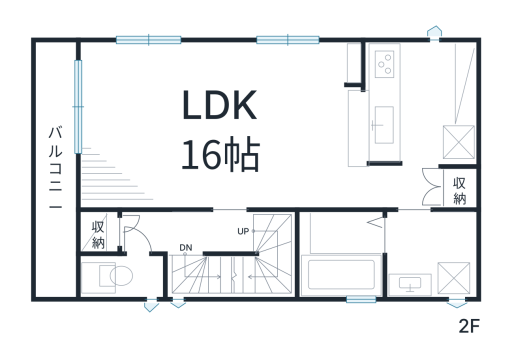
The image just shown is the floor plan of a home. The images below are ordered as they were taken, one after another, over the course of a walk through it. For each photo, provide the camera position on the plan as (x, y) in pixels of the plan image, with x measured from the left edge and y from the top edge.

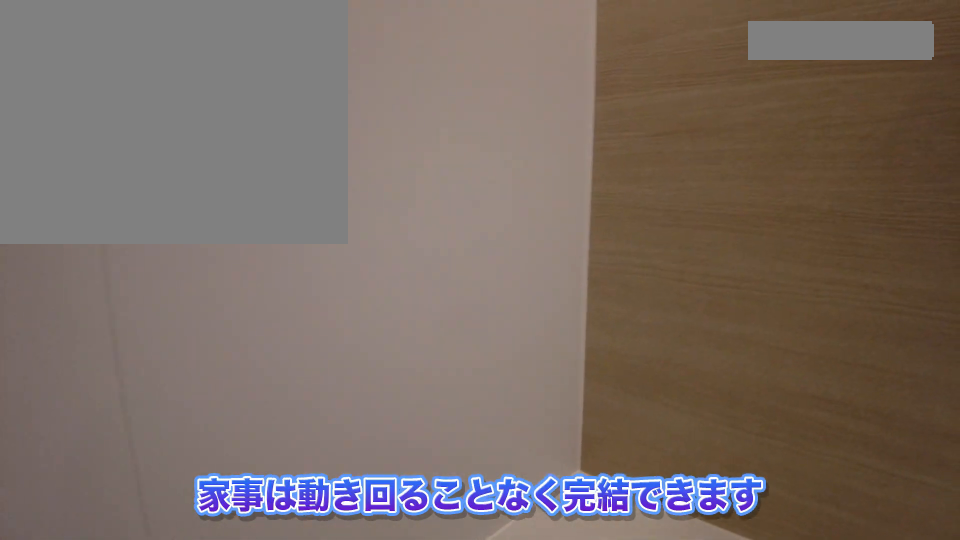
(343, 251)
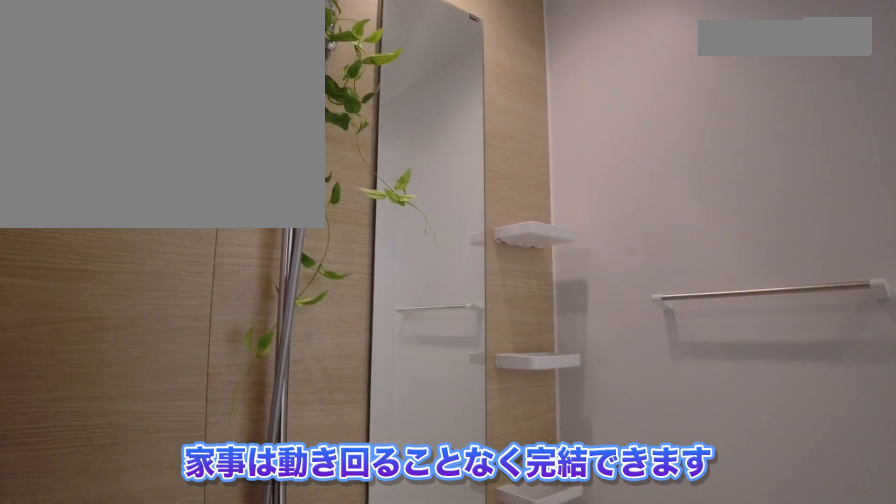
(343, 252)
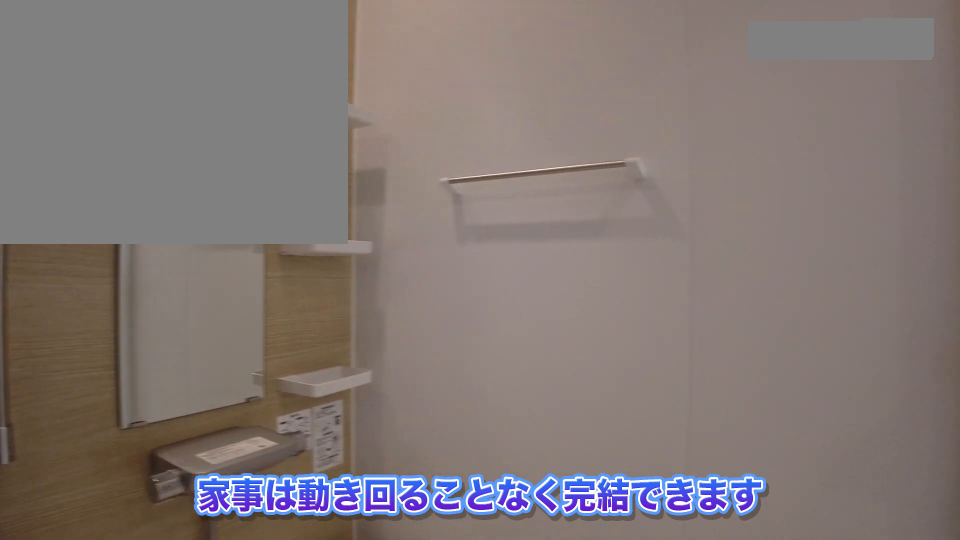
(344, 247)
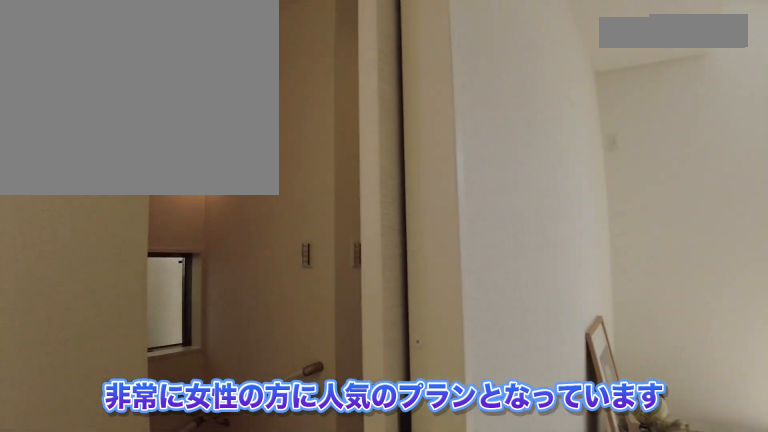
(297, 156)
